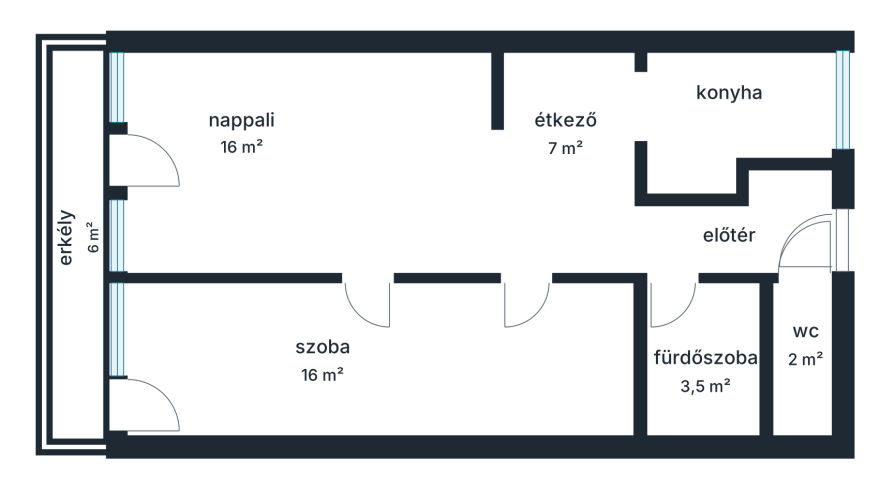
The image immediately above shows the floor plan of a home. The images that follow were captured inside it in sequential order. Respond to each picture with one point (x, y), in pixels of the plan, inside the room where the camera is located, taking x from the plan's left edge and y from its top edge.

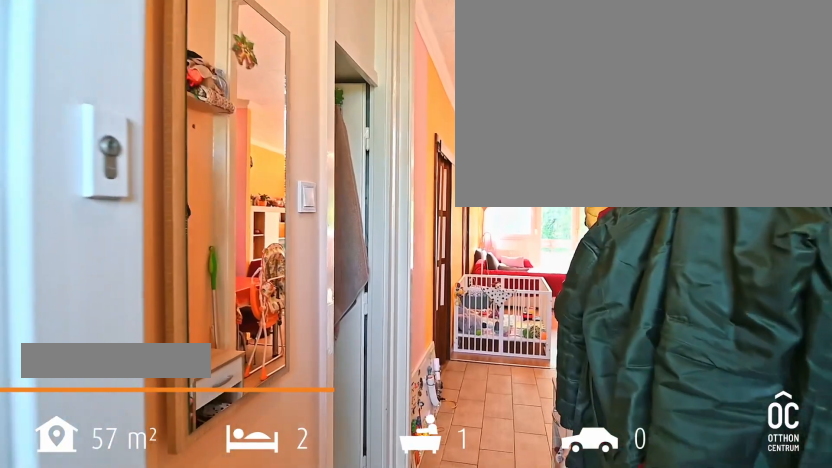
(728, 235)
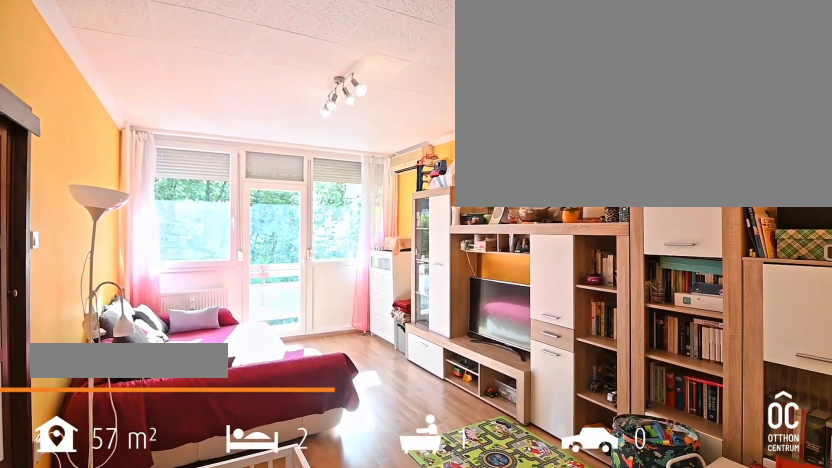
(332, 169)
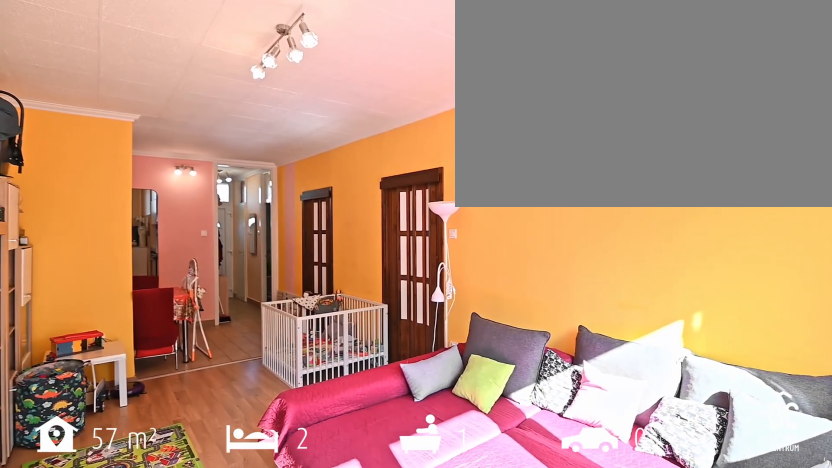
(332, 169)
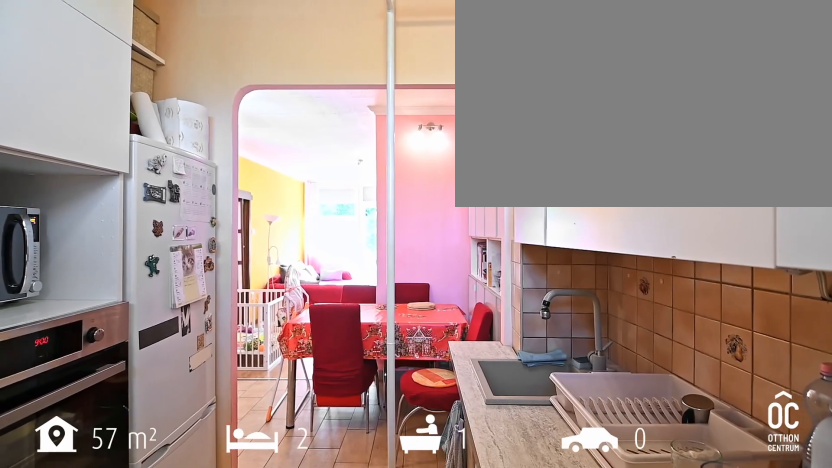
(732, 111)
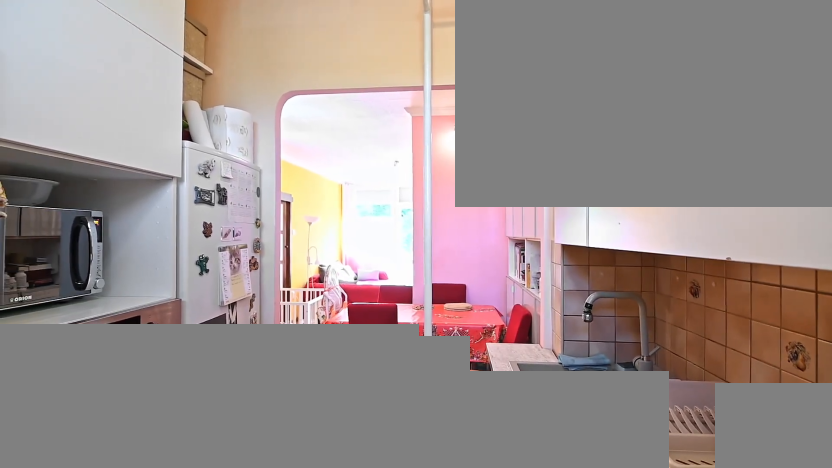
(732, 111)
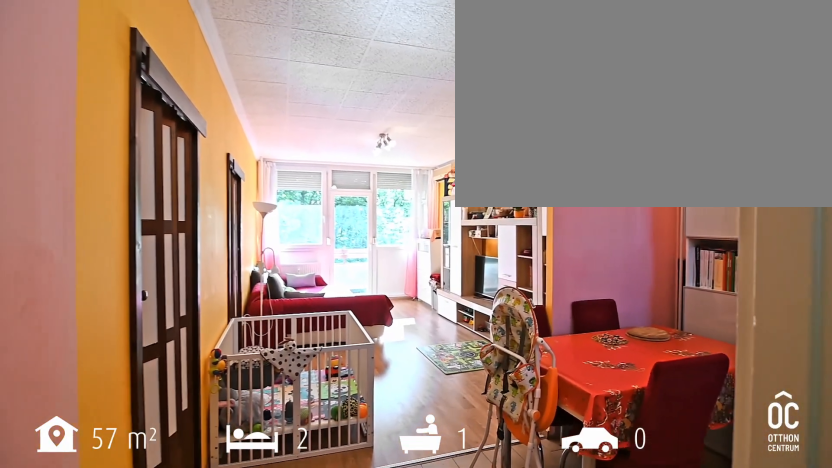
(566, 139)
